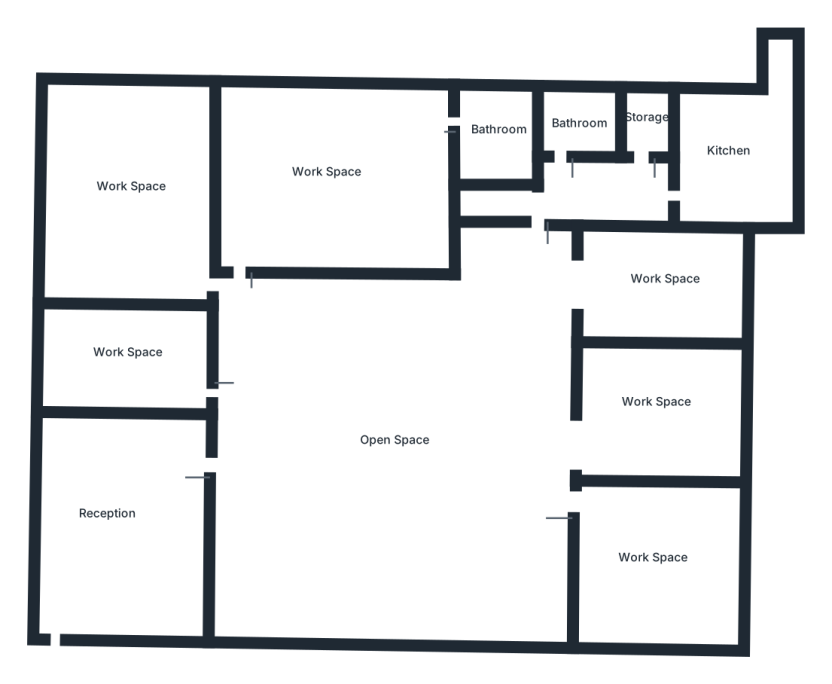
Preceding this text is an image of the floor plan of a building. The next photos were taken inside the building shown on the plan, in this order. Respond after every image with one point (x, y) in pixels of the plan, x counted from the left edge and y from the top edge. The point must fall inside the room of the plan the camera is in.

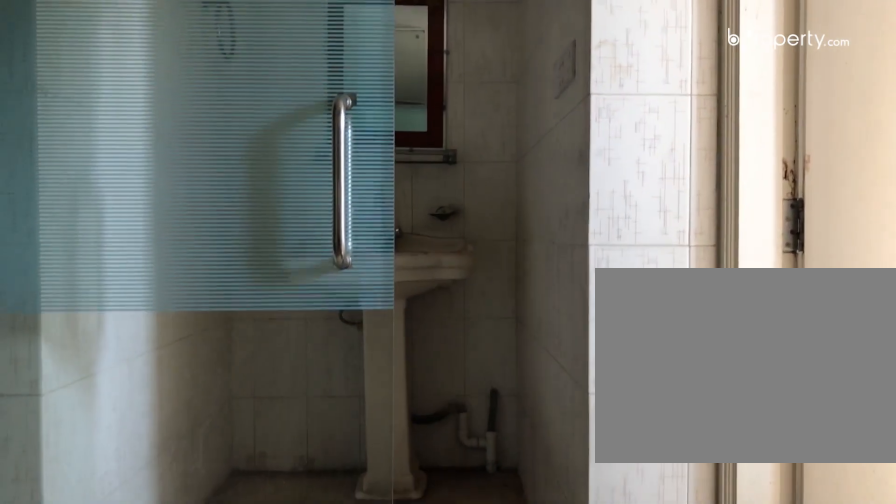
(616, 198)
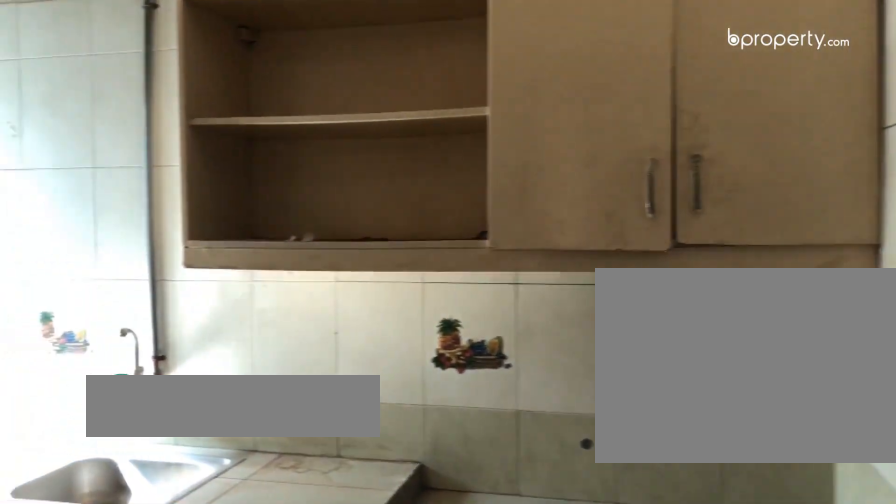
(737, 154)
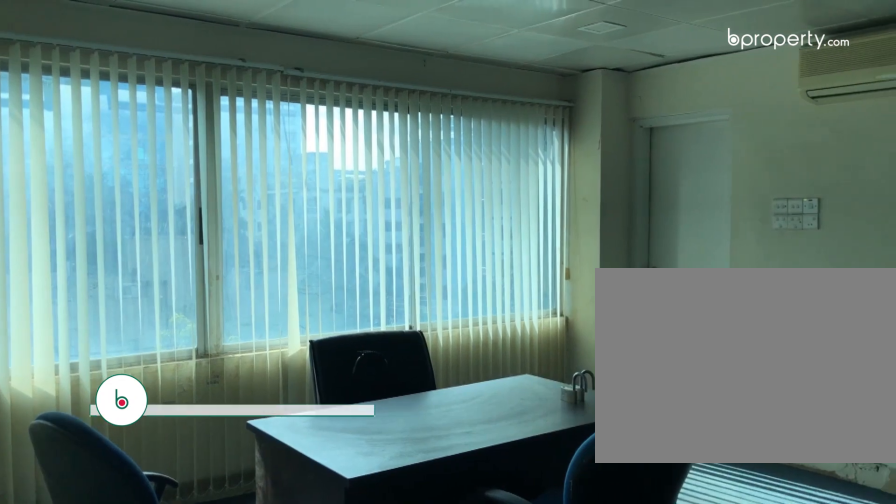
(332, 144)
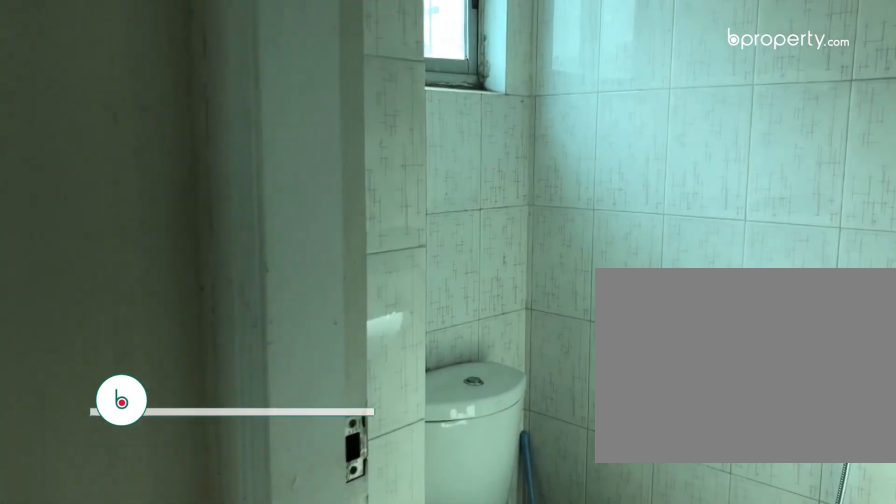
(496, 144)
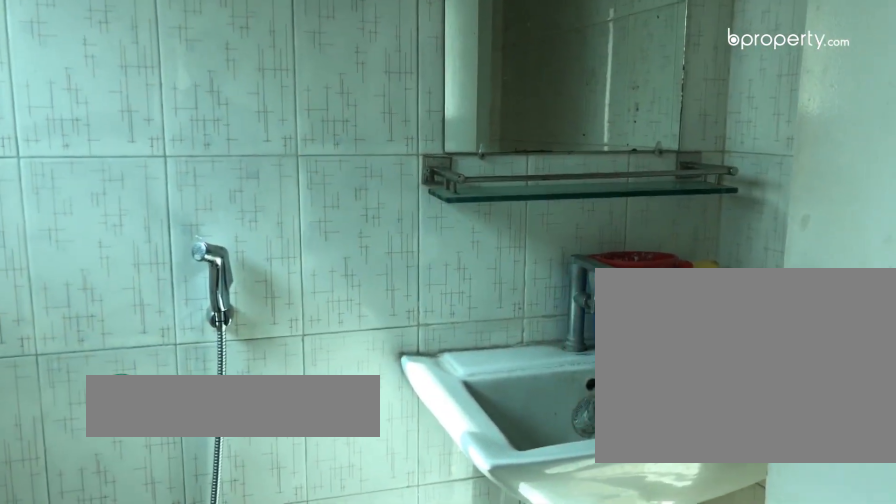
(496, 144)
